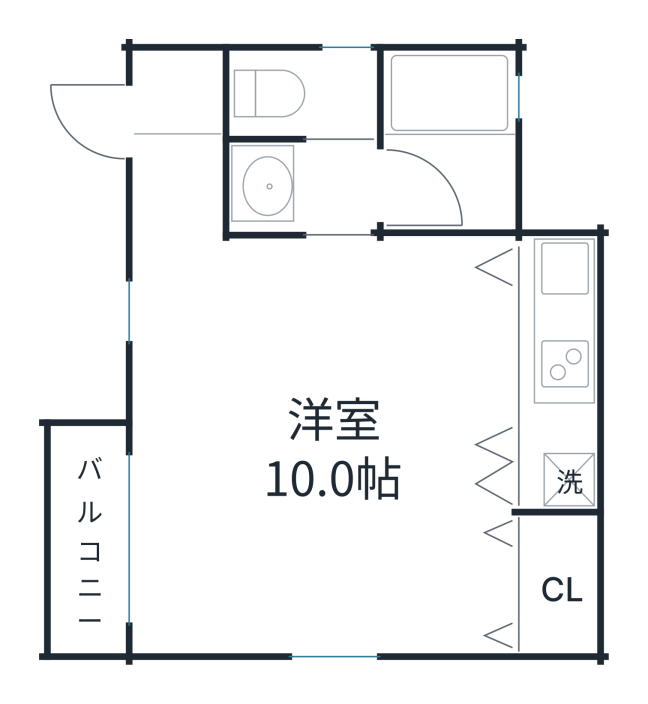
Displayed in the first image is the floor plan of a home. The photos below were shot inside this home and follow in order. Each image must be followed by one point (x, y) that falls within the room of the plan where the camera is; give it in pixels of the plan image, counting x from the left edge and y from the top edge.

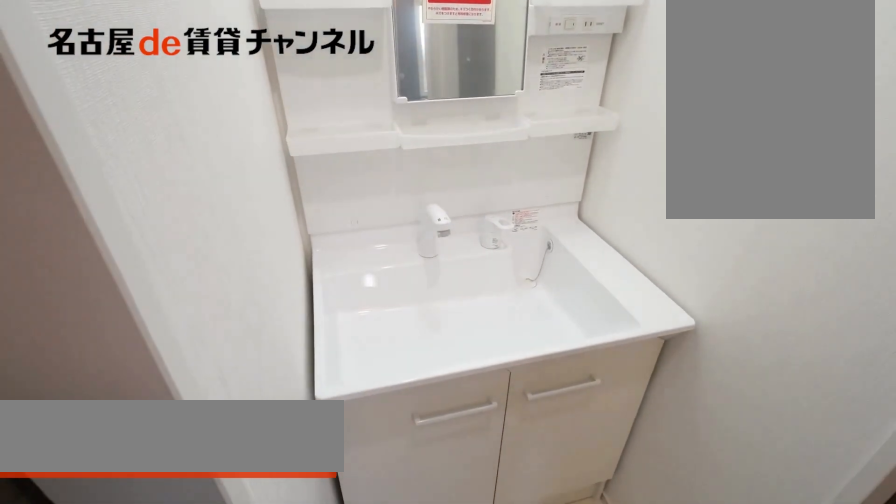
(301, 190)
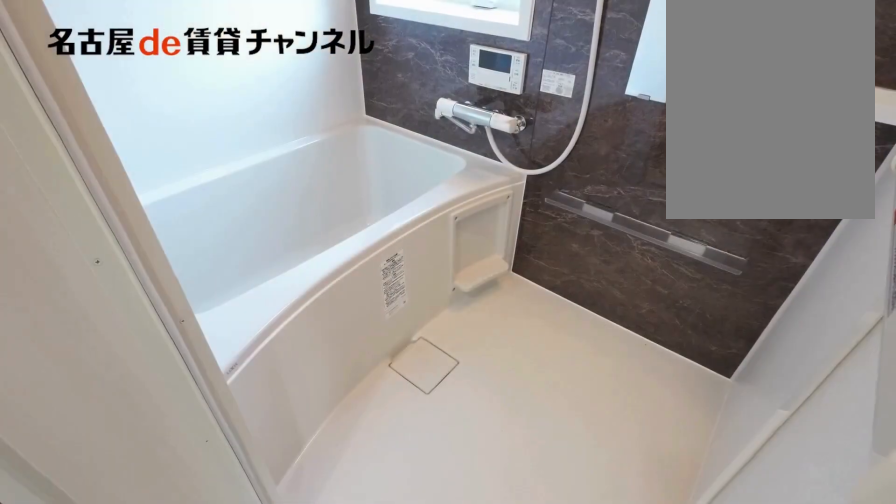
(449, 138)
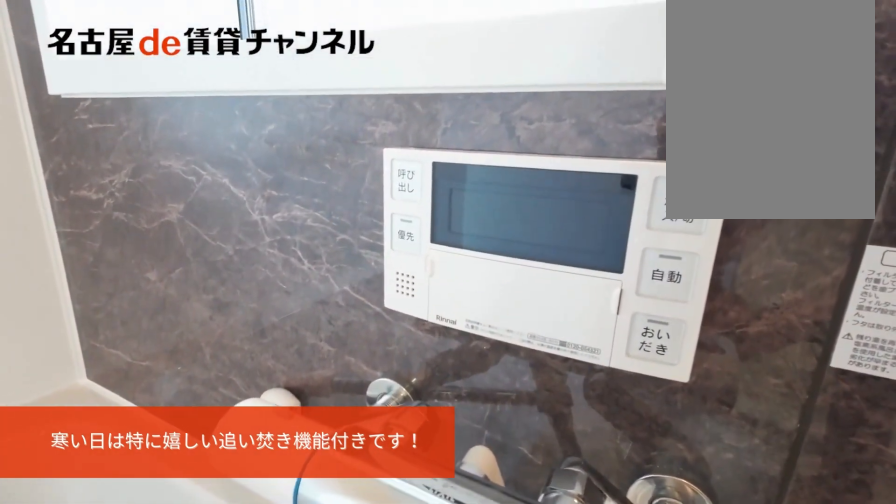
(449, 138)
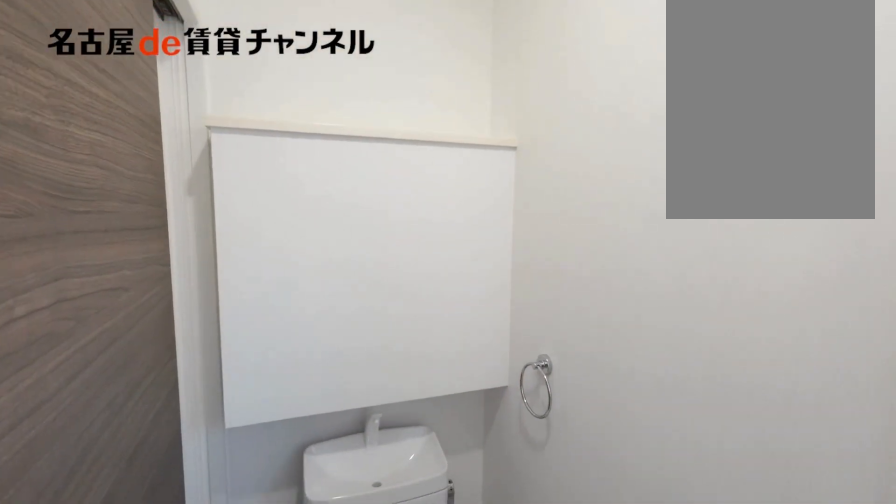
(302, 94)
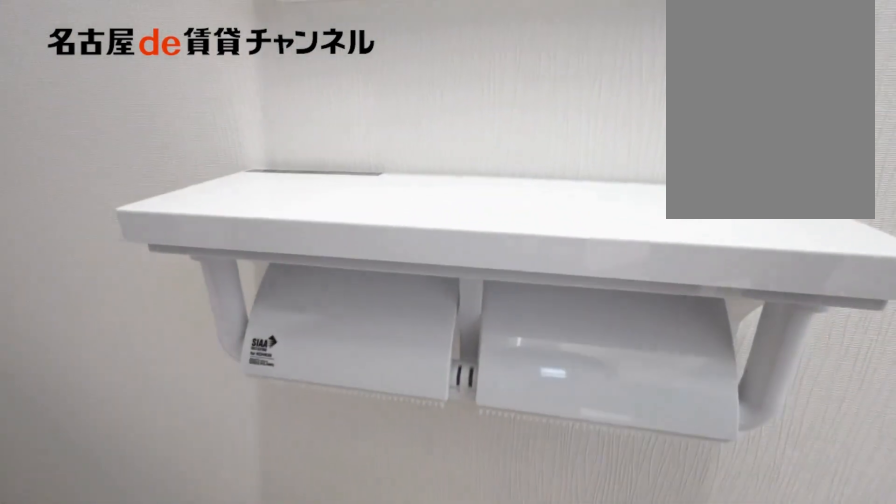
(302, 94)
